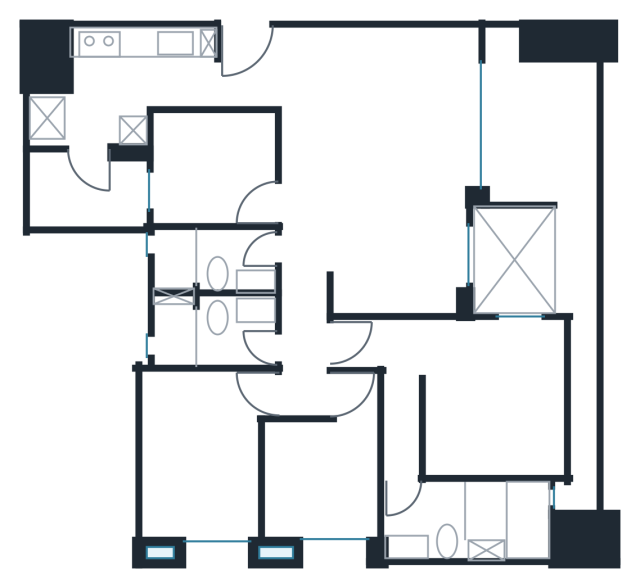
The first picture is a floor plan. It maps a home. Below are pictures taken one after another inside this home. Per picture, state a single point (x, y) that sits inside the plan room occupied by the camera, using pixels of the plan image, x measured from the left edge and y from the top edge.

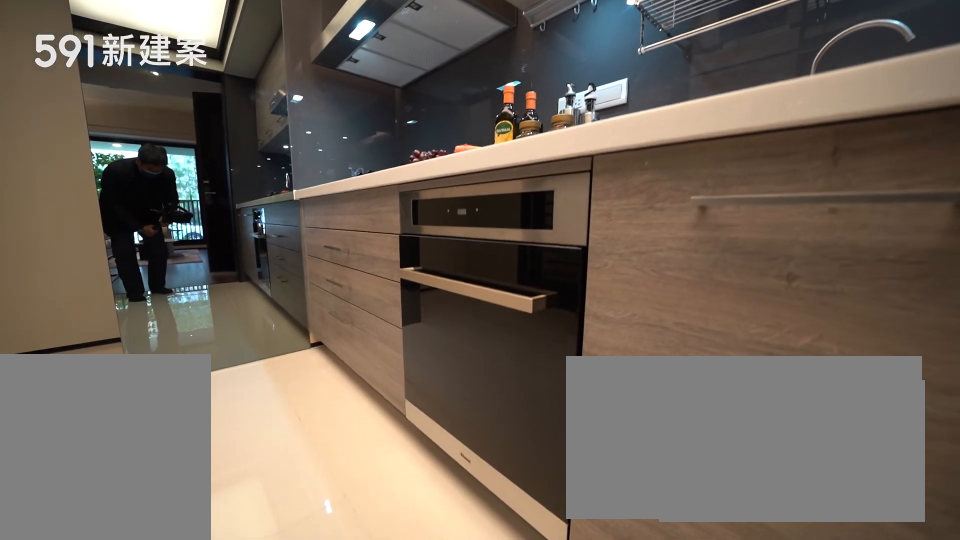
(138, 67)
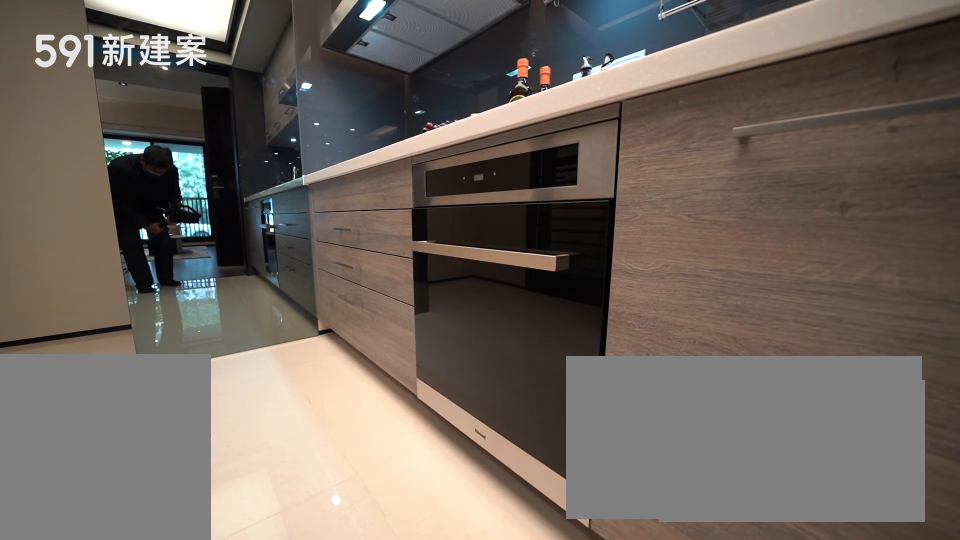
(138, 67)
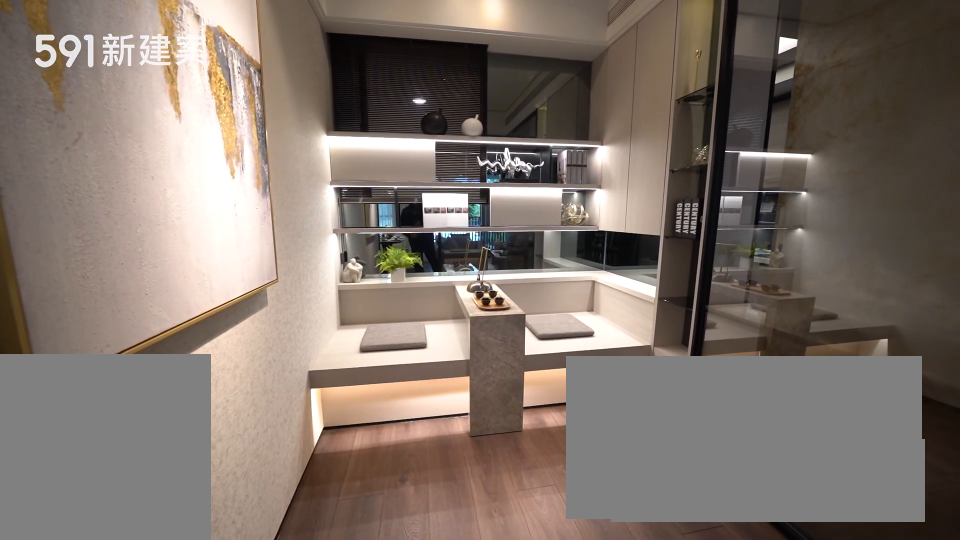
(212, 164)
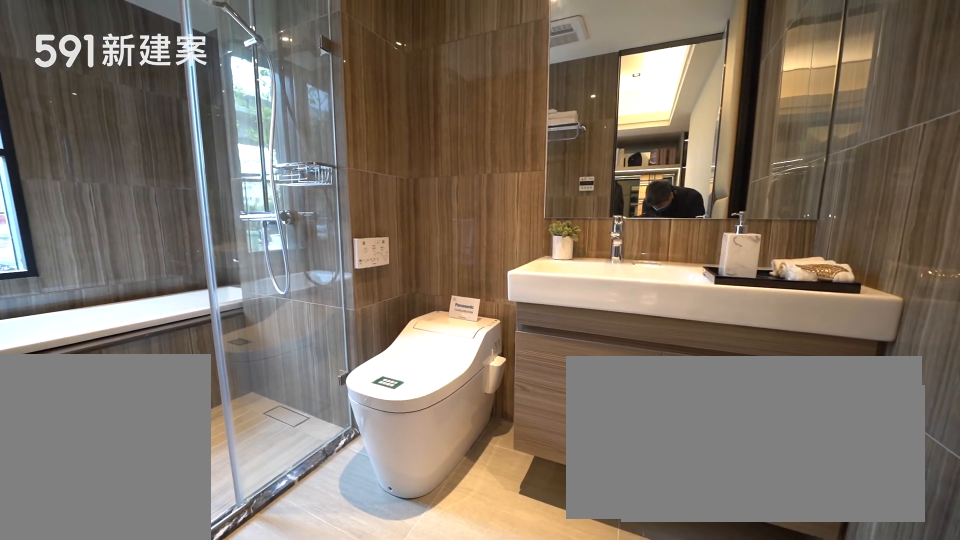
(476, 519)
